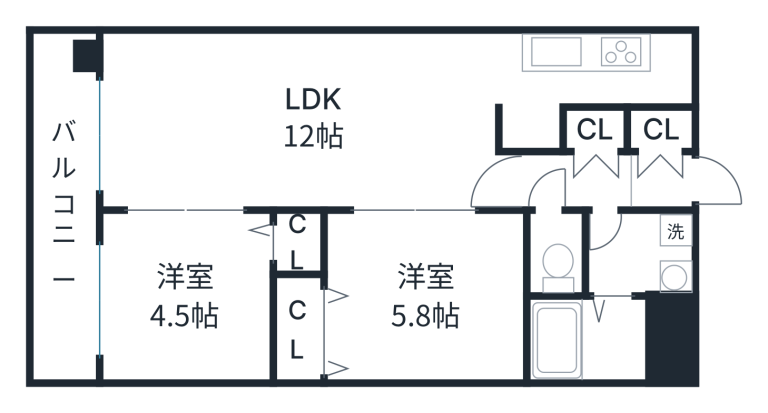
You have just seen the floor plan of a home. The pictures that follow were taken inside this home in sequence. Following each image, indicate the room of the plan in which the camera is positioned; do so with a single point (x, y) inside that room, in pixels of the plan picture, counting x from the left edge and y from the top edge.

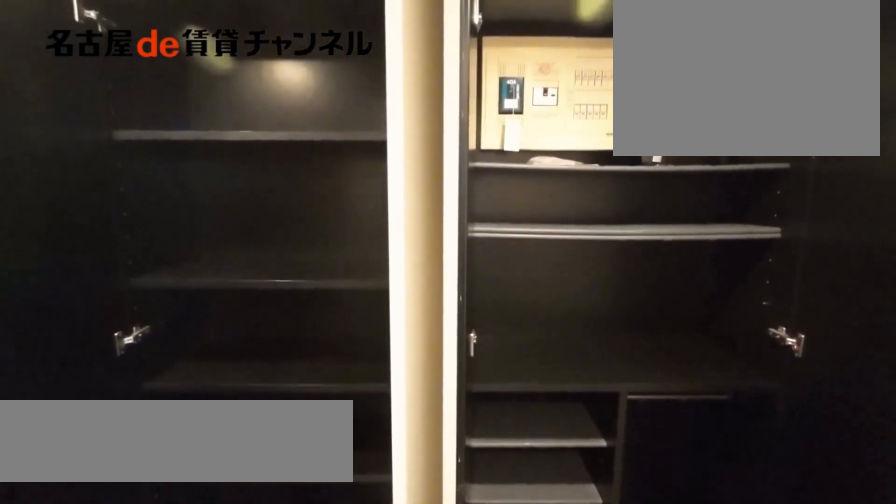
(627, 158)
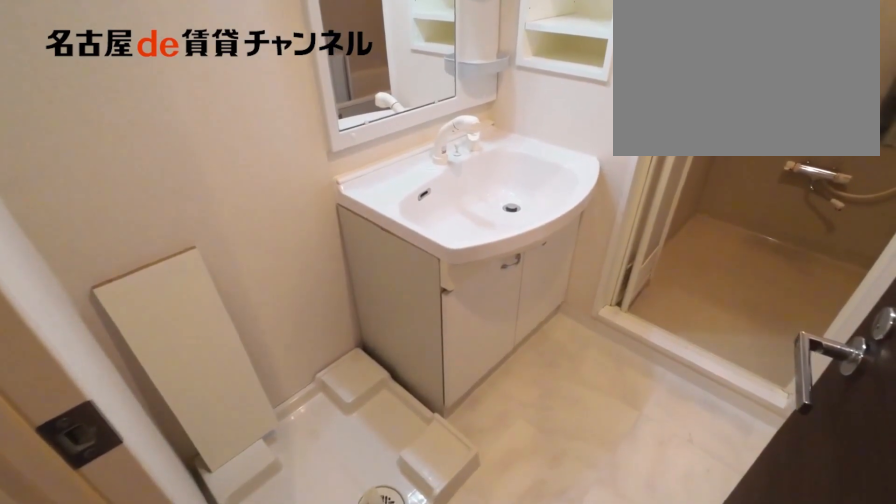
(641, 254)
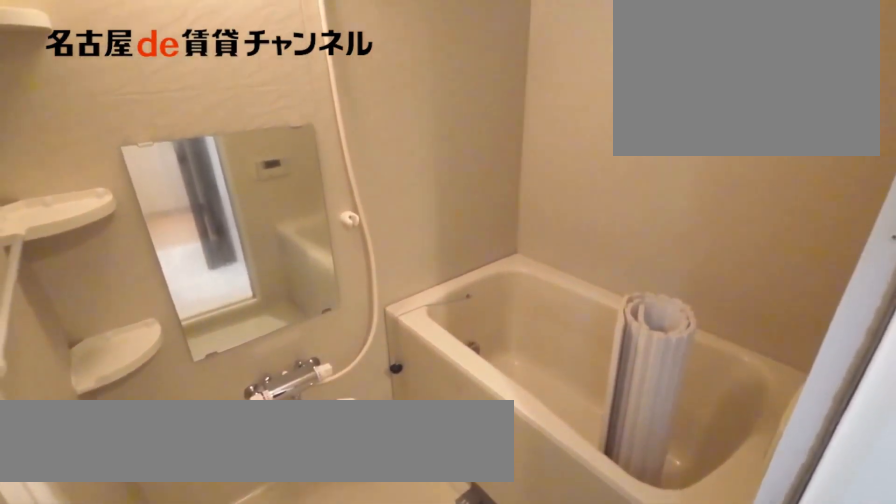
(584, 337)
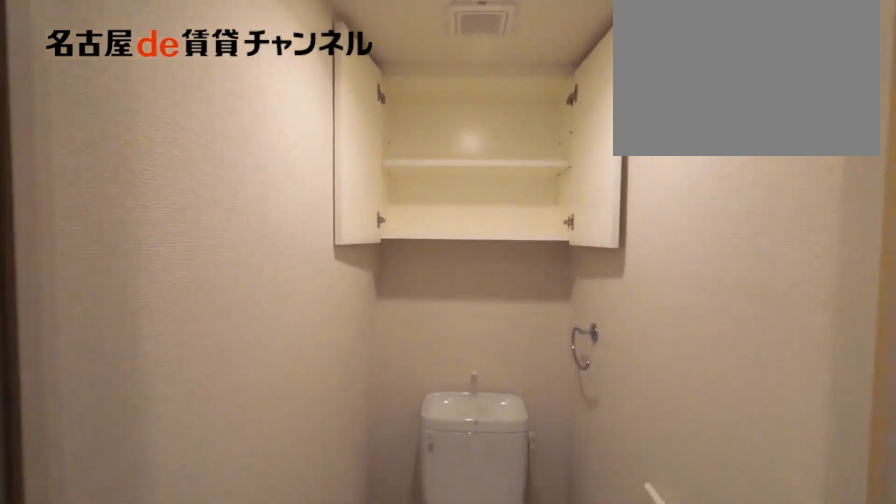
(555, 253)
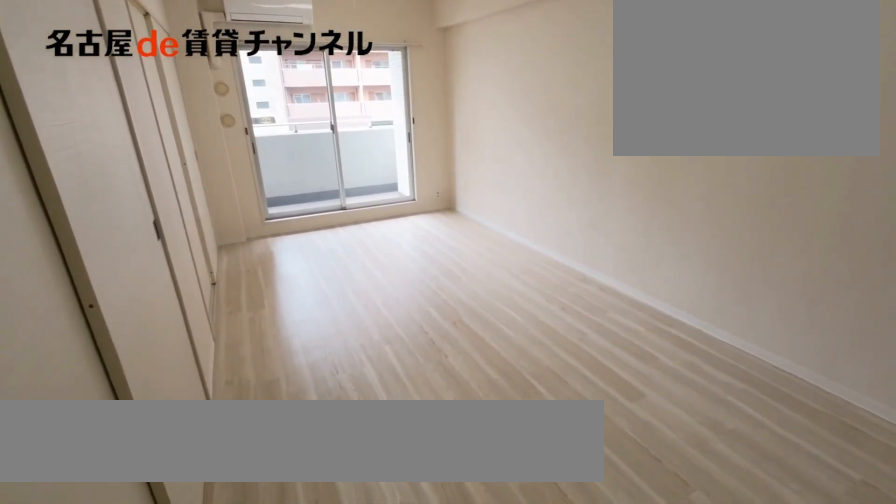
(309, 120)
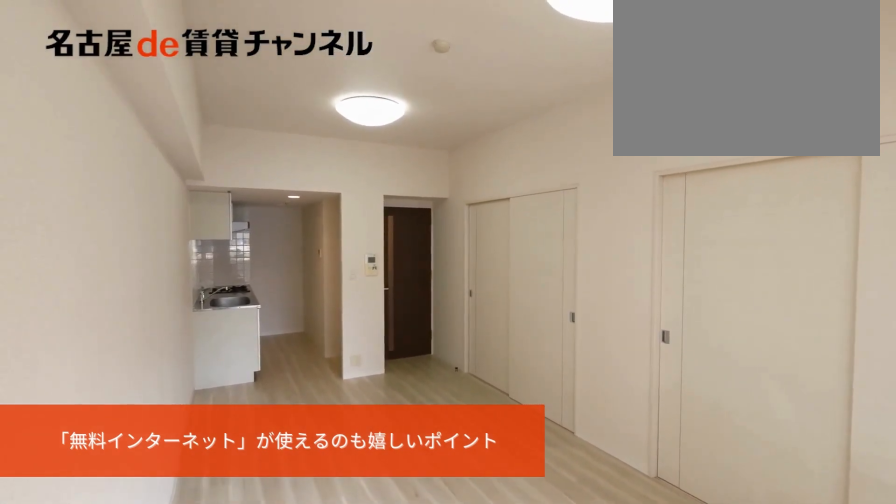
(309, 120)
